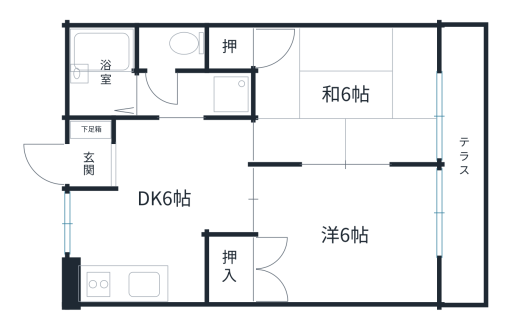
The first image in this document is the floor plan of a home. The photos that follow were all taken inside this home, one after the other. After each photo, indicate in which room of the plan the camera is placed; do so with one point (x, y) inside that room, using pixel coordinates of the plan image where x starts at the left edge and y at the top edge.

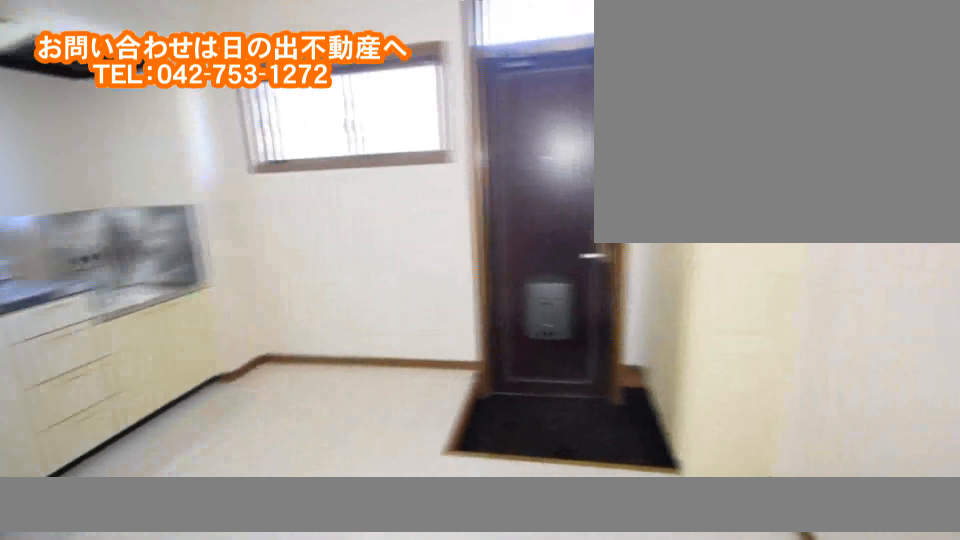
(168, 220)
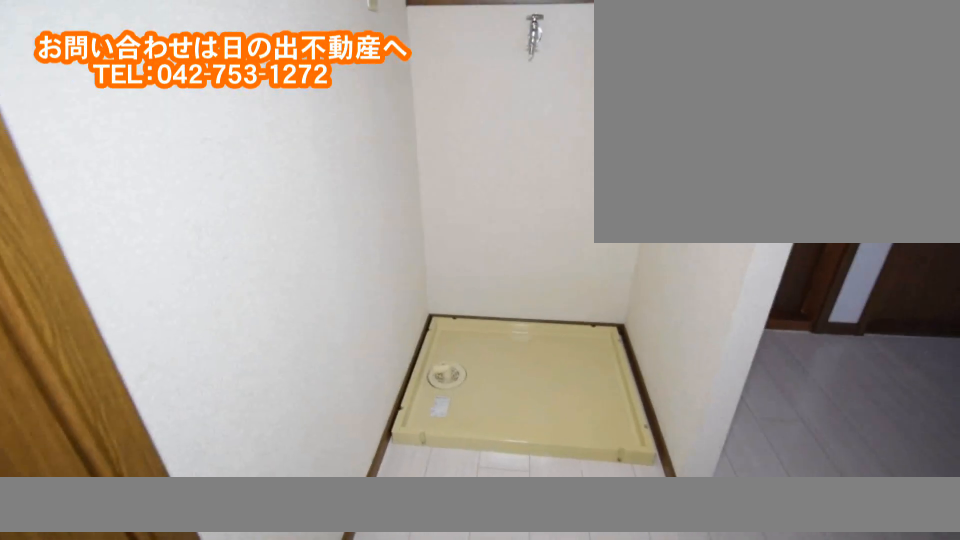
(179, 93)
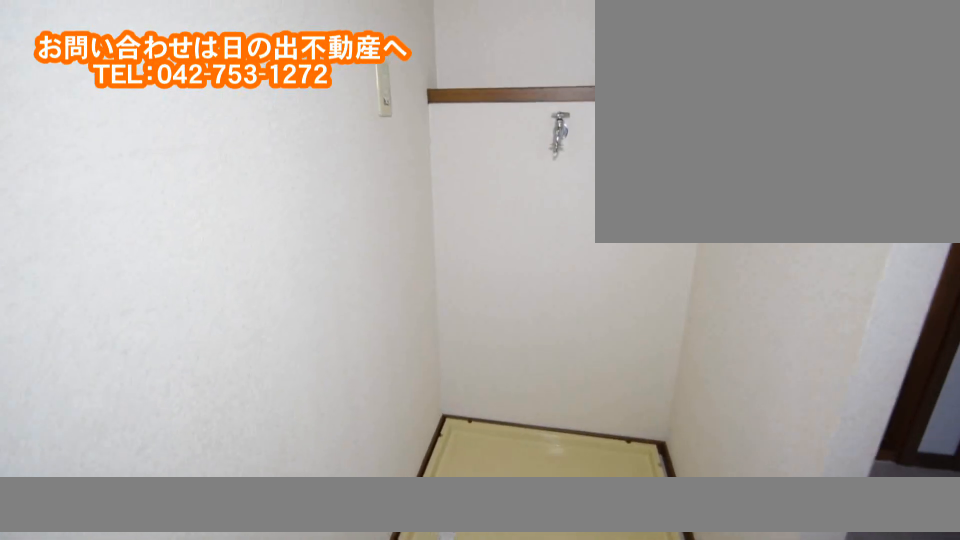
(179, 93)
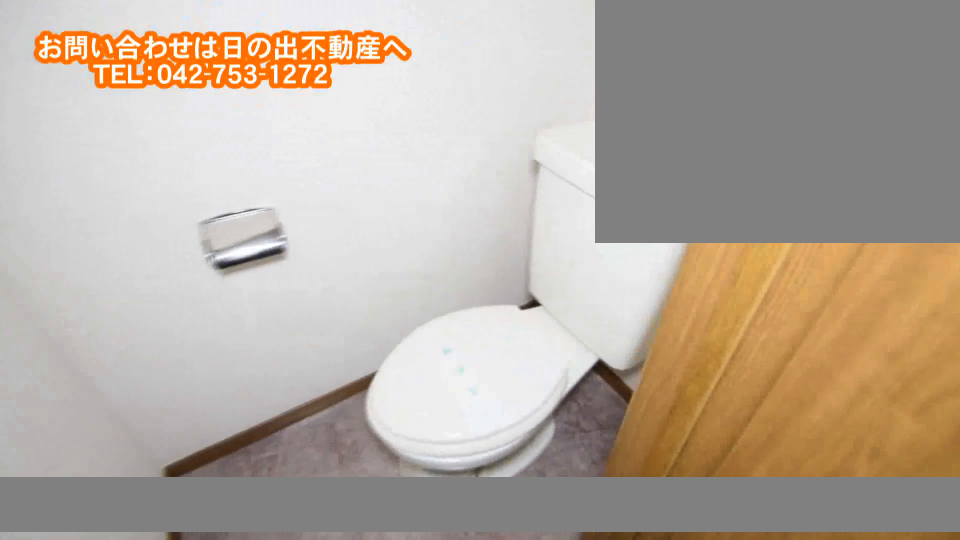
(166, 45)
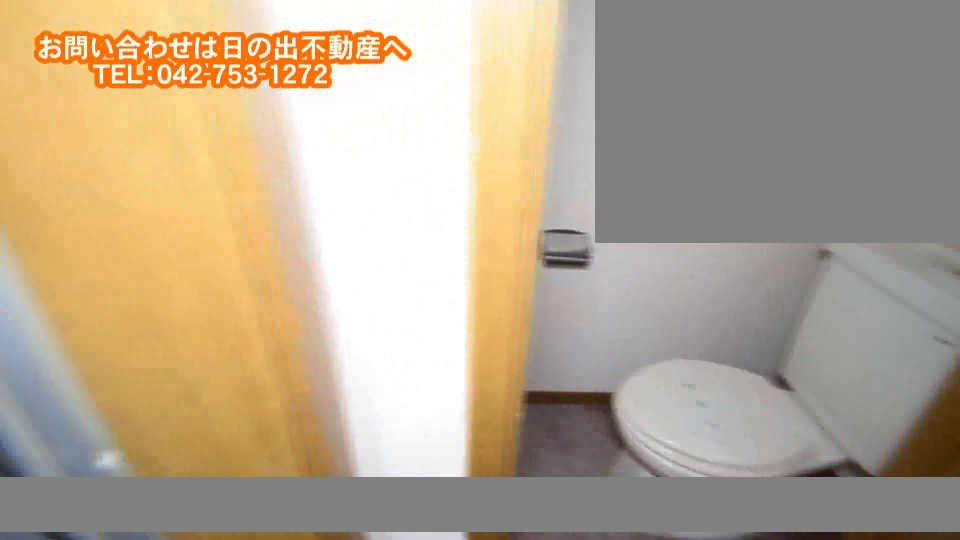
(166, 45)
